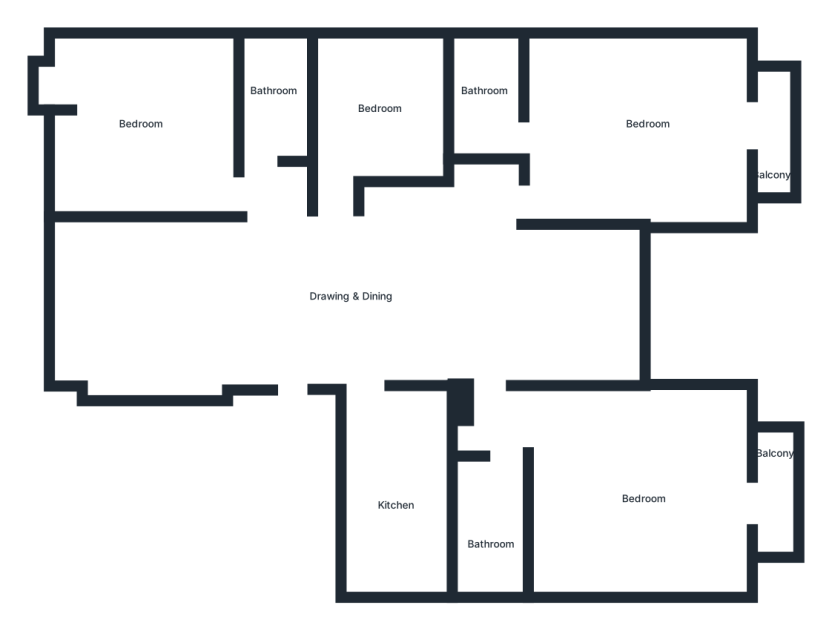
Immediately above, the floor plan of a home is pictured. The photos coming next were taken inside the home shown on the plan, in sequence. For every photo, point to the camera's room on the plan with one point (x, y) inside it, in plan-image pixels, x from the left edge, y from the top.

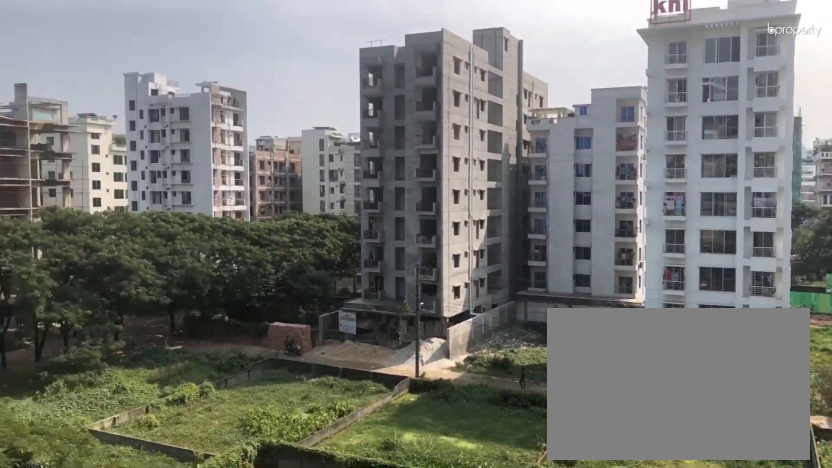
(774, 503)
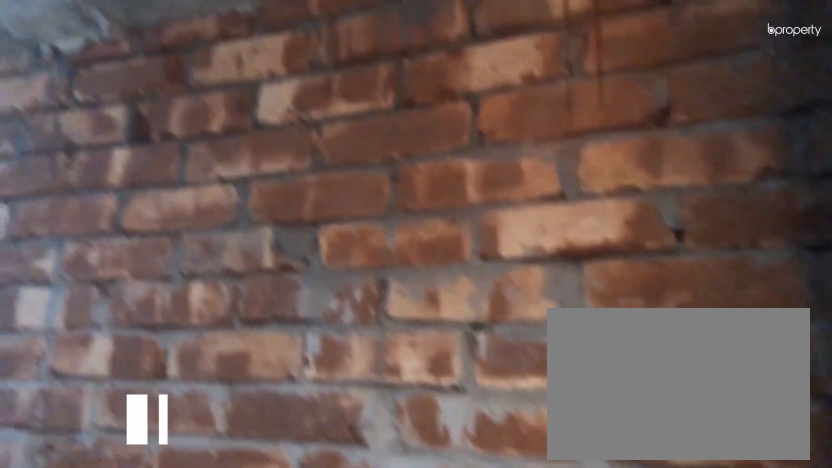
(489, 517)
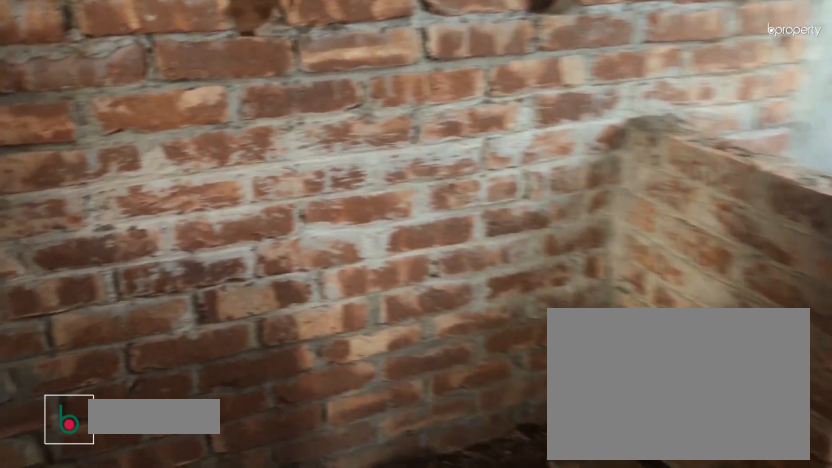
(393, 501)
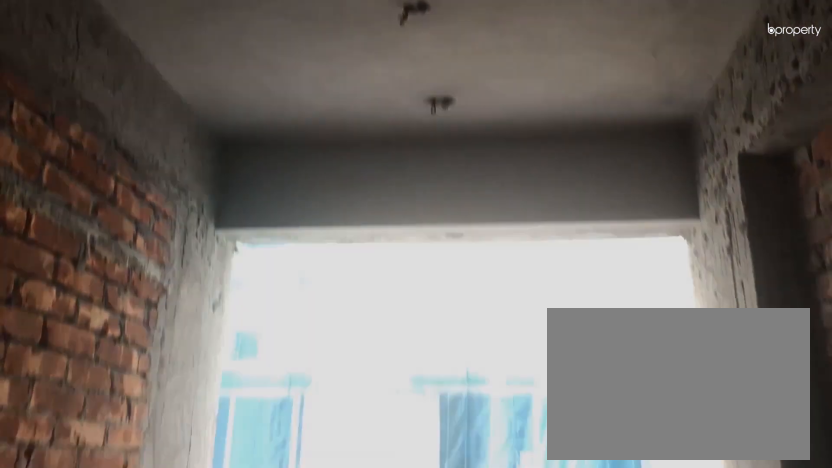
(394, 501)
